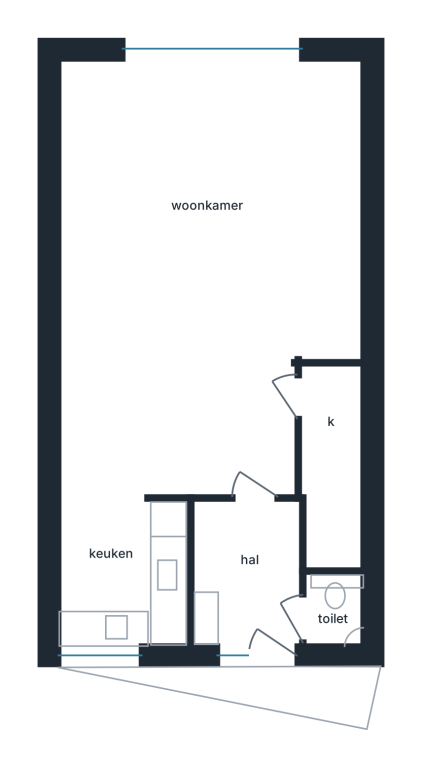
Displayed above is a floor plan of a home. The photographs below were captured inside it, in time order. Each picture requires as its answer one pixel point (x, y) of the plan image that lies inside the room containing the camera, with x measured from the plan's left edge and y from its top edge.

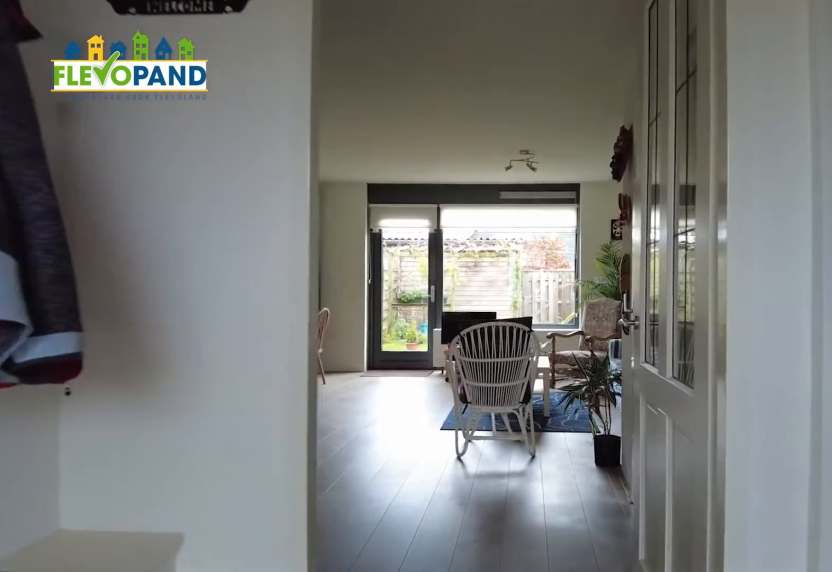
(253, 571)
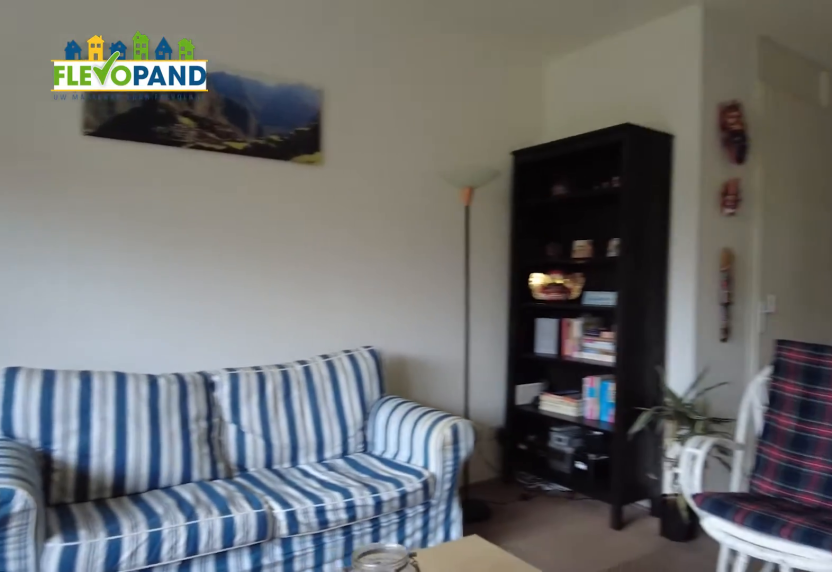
(237, 264)
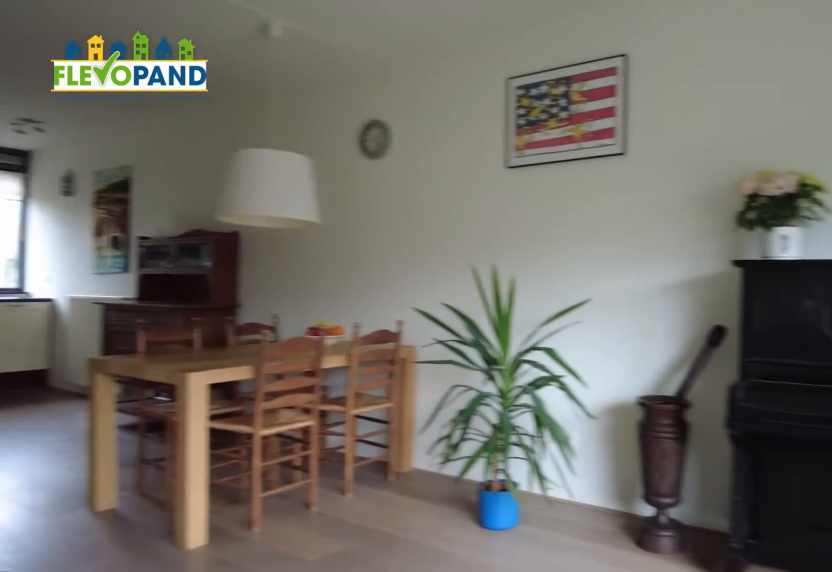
(237, 264)
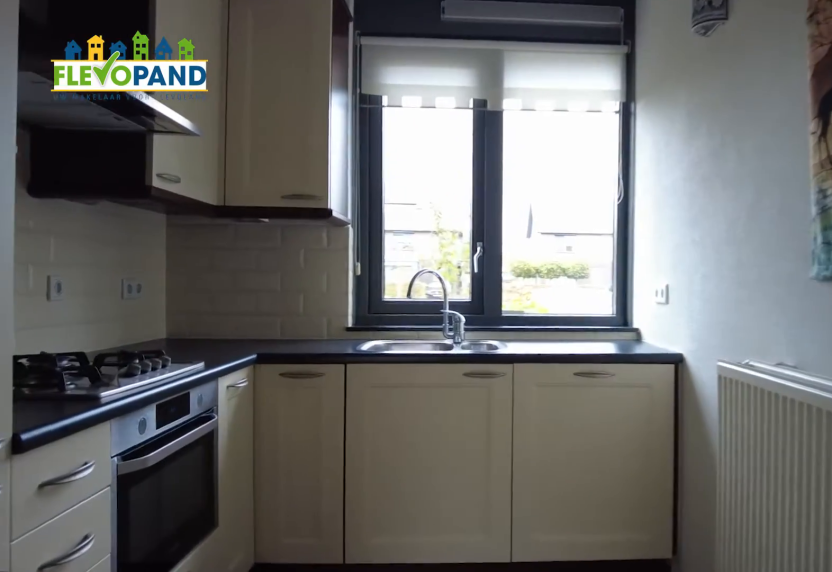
(120, 574)
